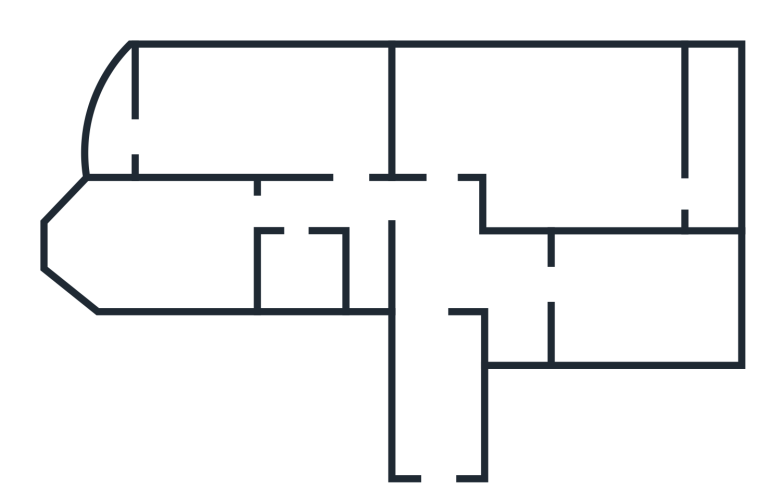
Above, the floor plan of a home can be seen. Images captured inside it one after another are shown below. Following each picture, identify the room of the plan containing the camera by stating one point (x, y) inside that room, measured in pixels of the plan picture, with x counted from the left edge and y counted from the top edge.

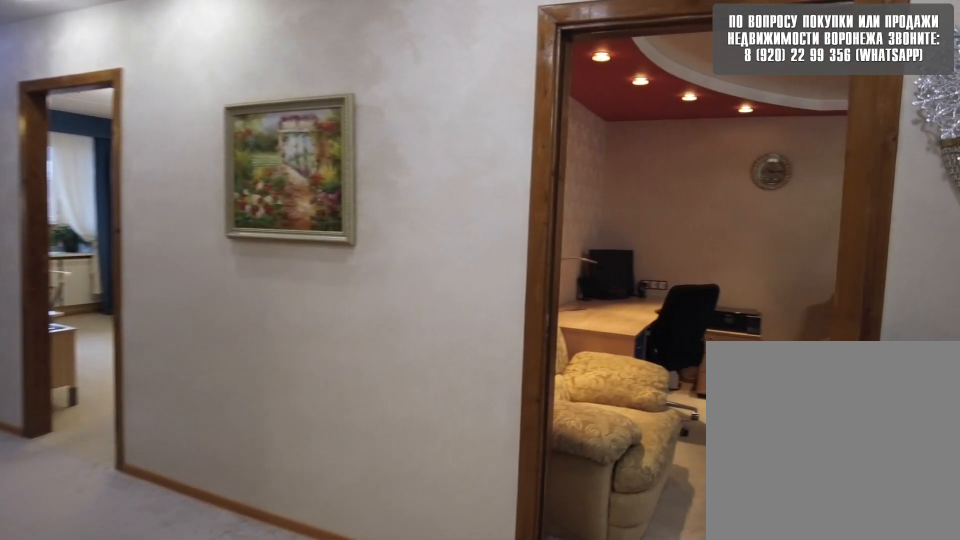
(451, 274)
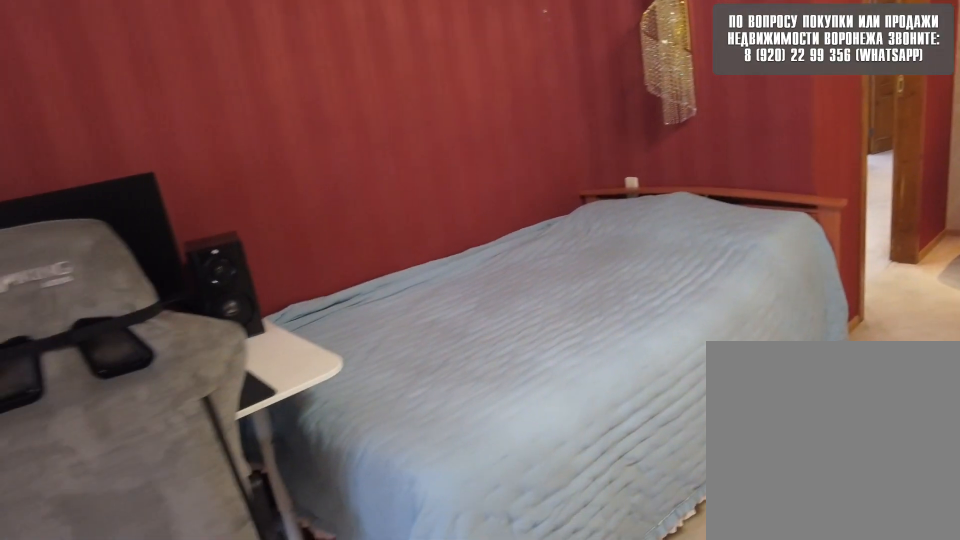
(500, 124)
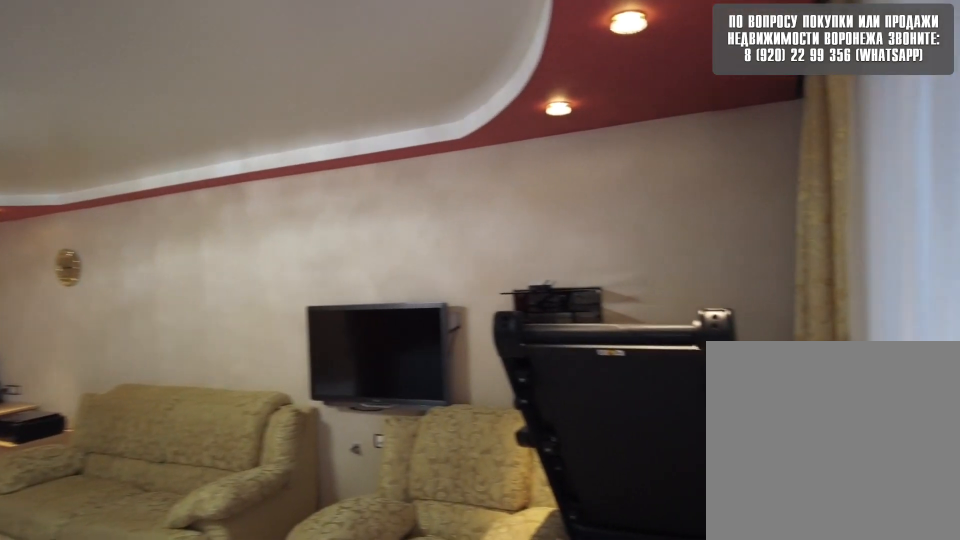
(500, 124)
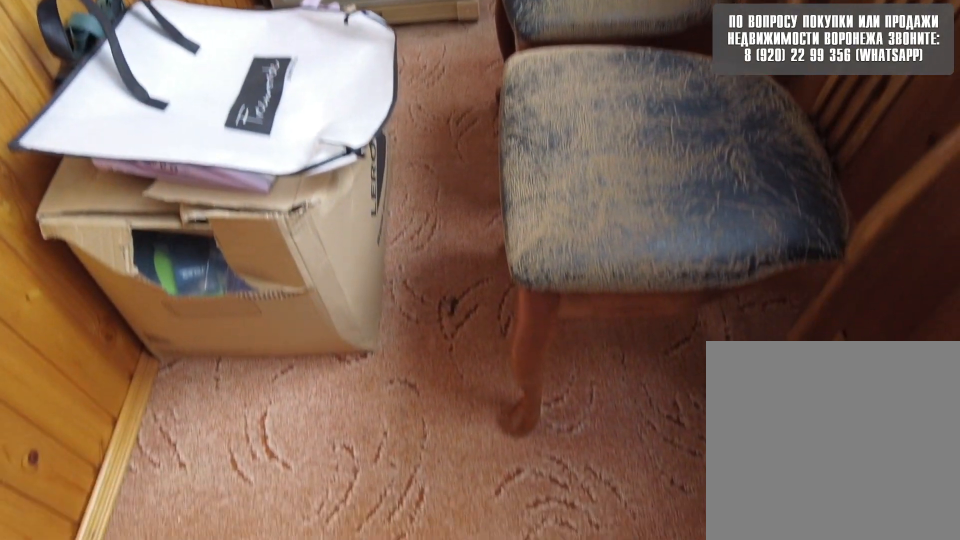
(728, 187)
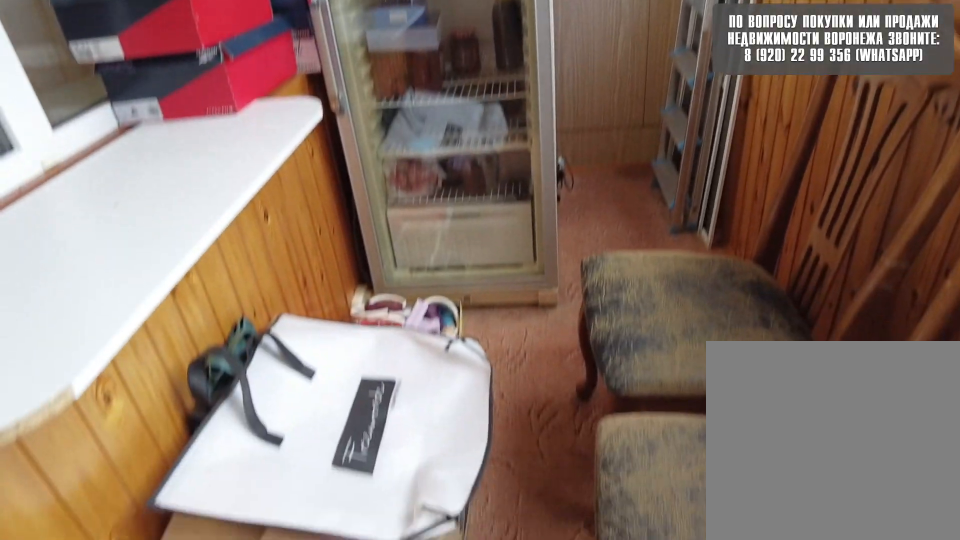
(728, 187)
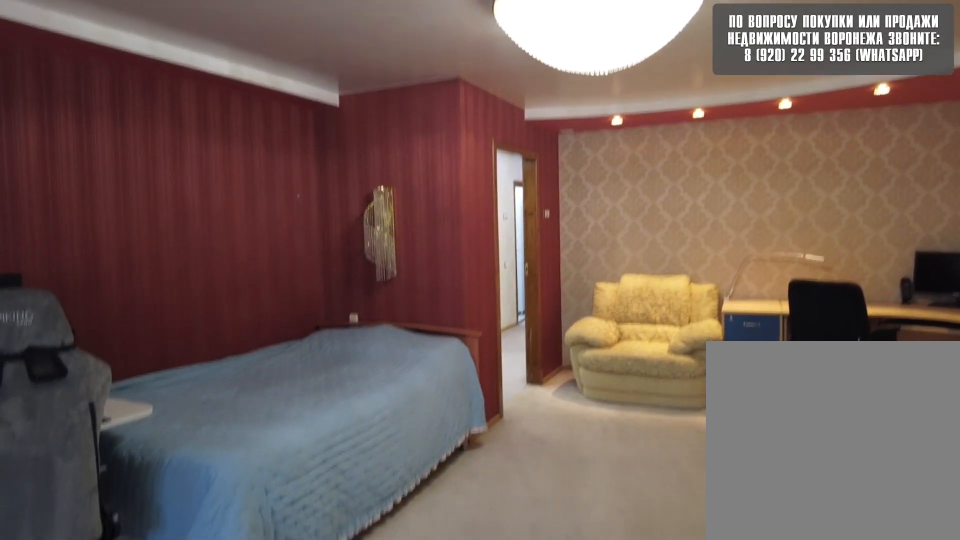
(606, 182)
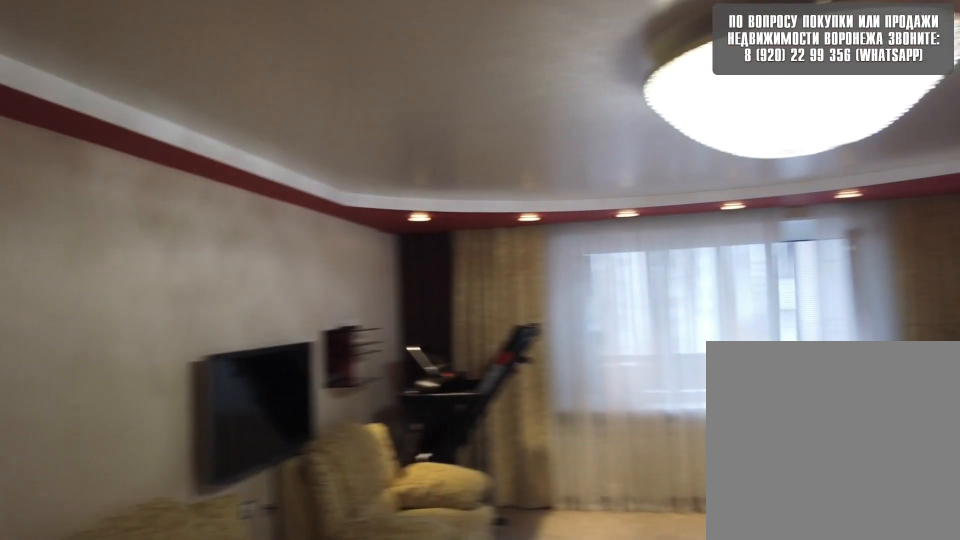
(439, 146)
